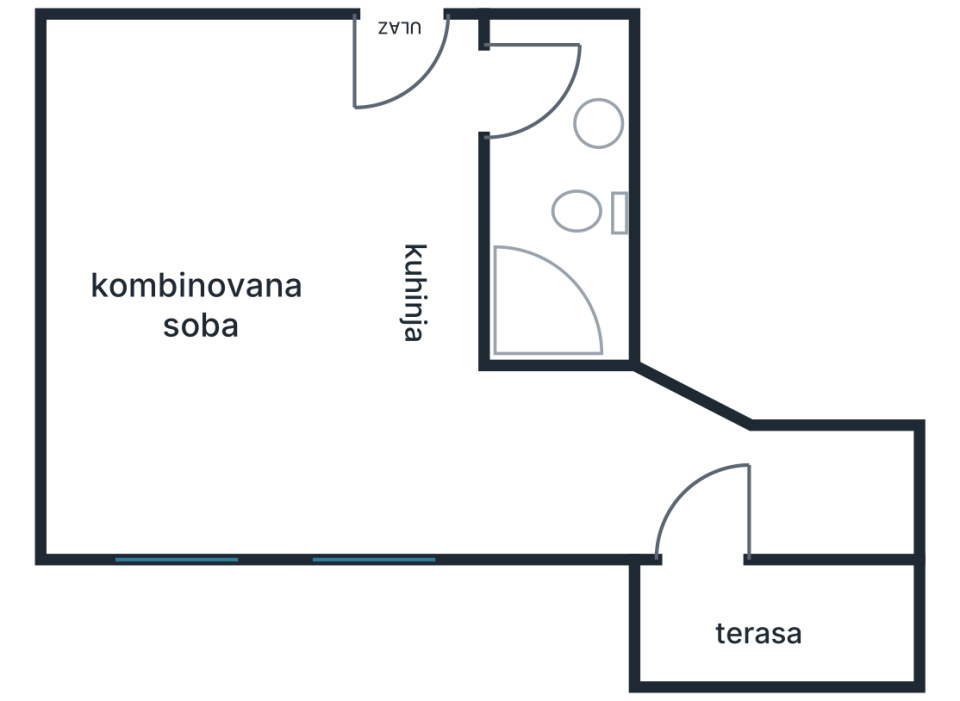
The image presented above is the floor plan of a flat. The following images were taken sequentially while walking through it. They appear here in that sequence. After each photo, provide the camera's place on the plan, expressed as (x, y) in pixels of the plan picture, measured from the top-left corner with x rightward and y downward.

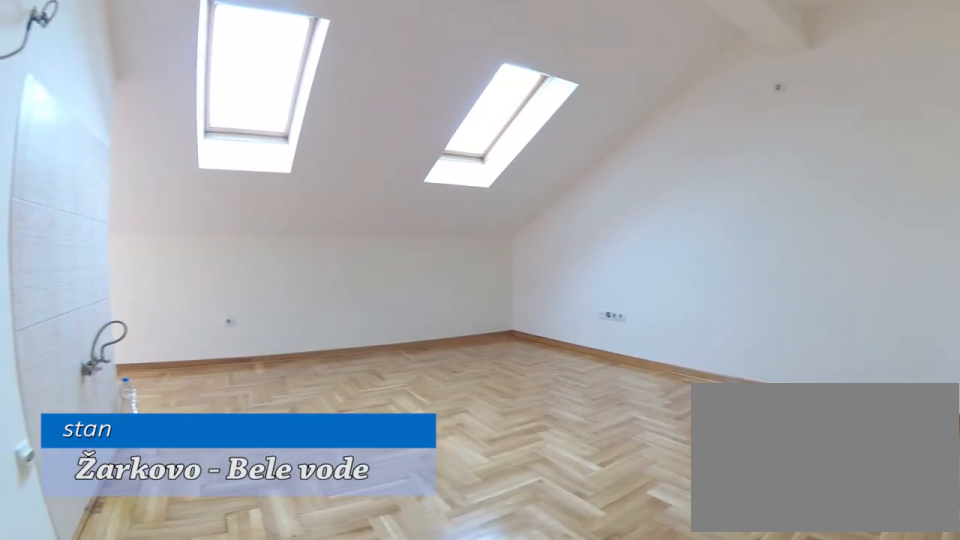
(426, 40)
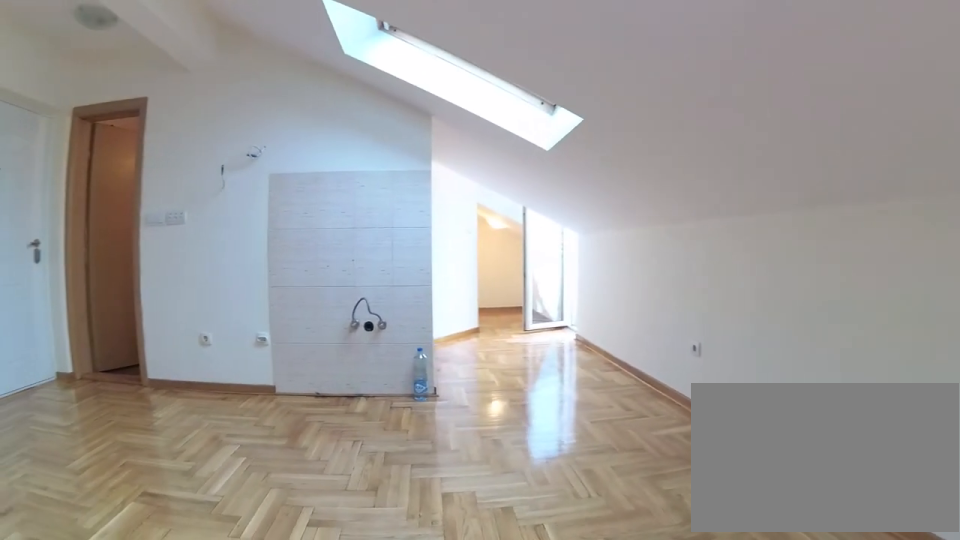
(112, 366)
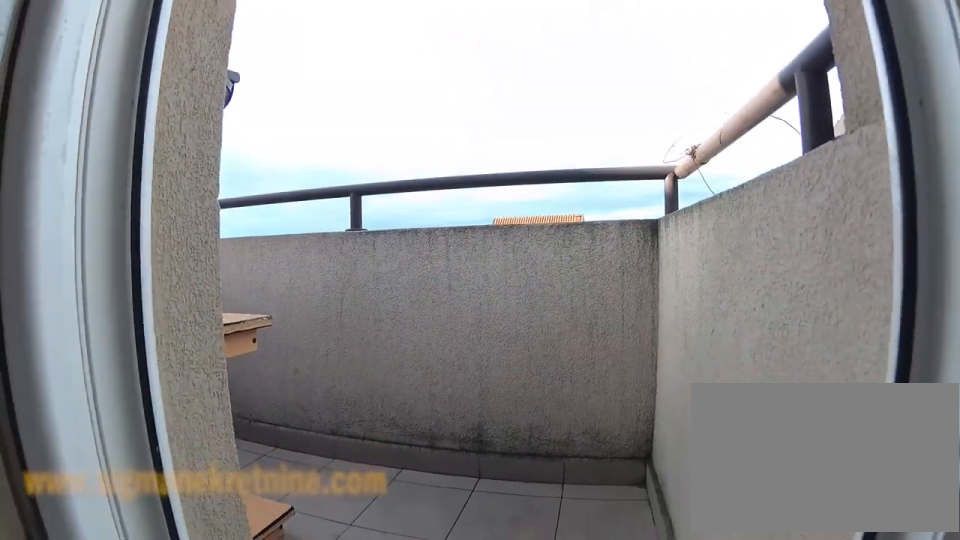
(696, 514)
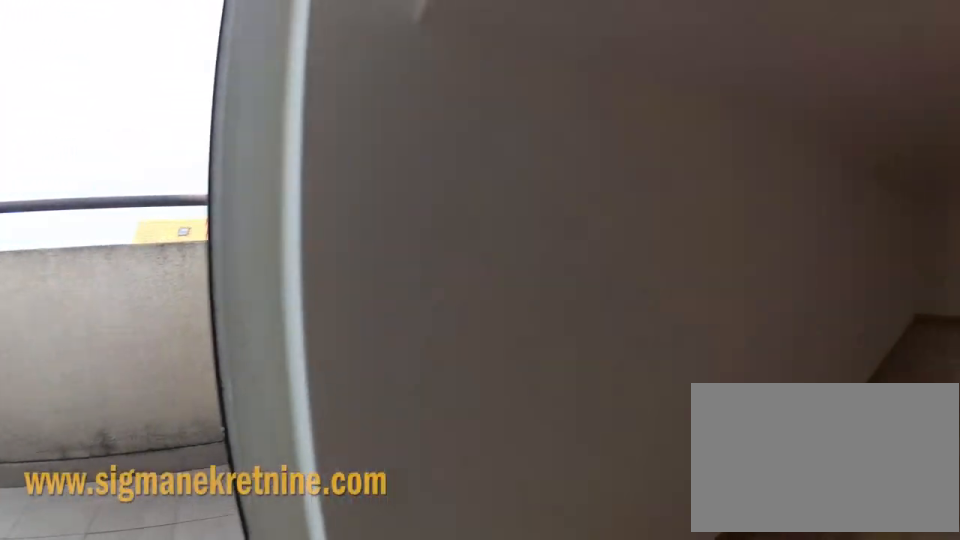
(722, 470)
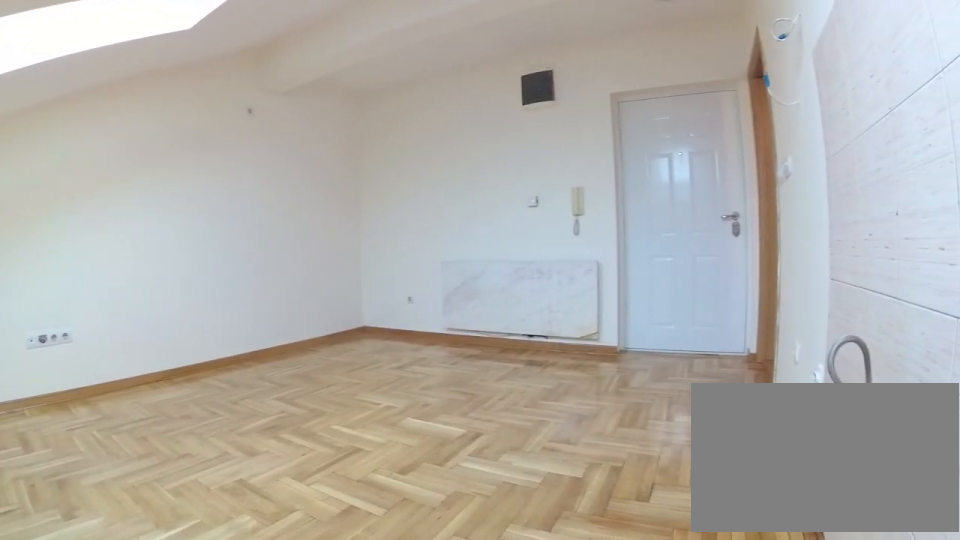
(440, 461)
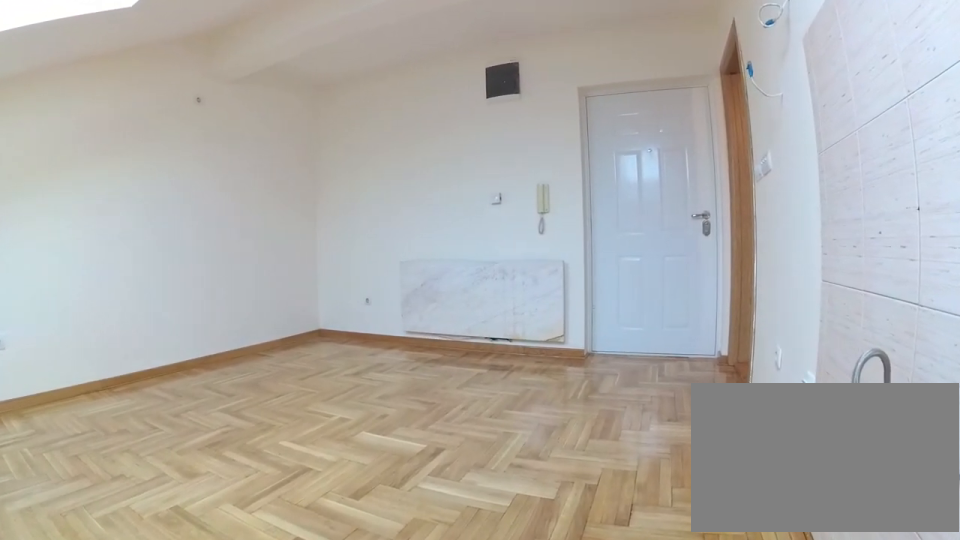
(431, 413)
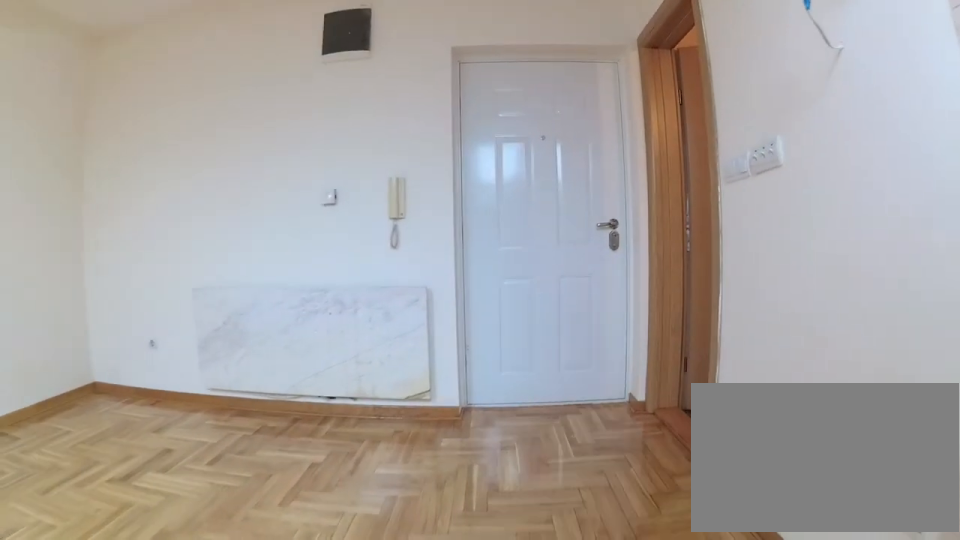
(431, 356)
